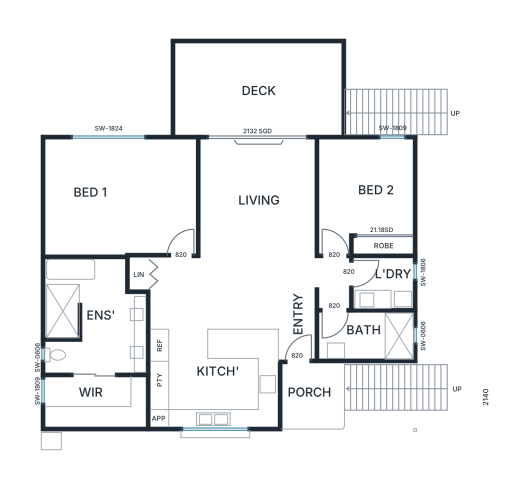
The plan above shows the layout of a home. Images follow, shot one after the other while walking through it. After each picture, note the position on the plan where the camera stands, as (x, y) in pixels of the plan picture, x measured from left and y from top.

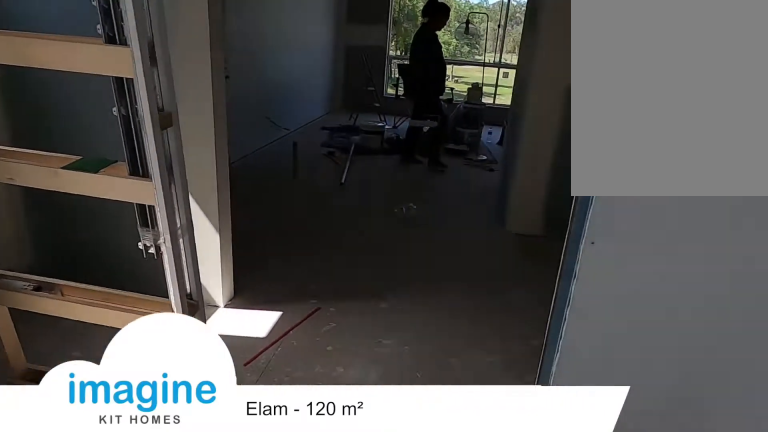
(99, 341)
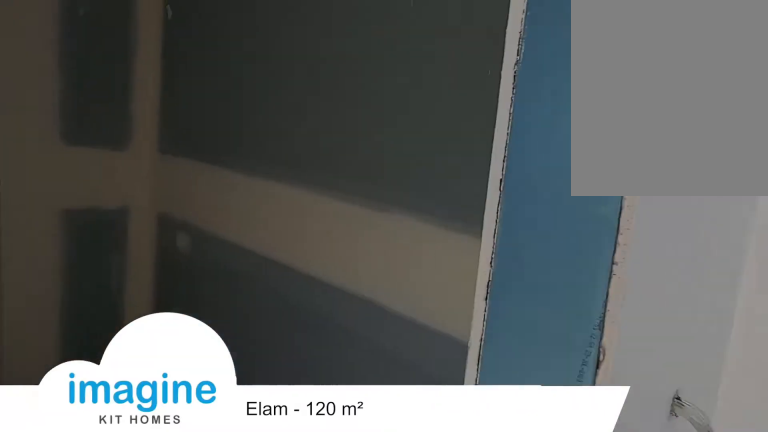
(99, 337)
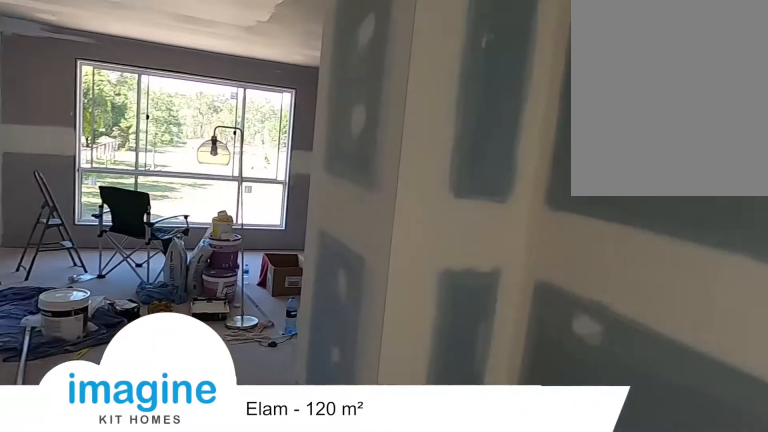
(101, 310)
